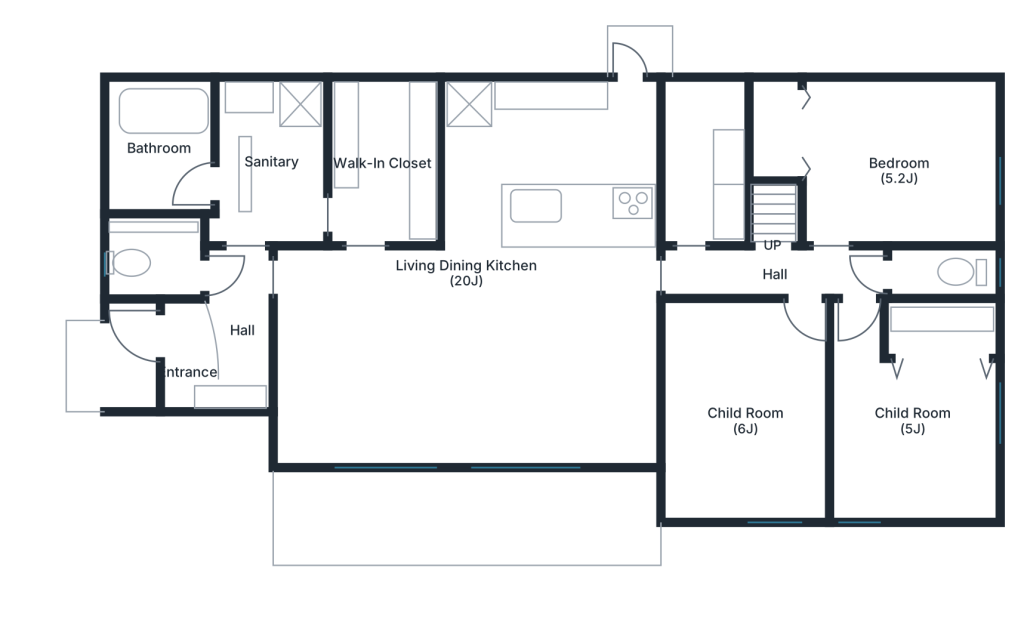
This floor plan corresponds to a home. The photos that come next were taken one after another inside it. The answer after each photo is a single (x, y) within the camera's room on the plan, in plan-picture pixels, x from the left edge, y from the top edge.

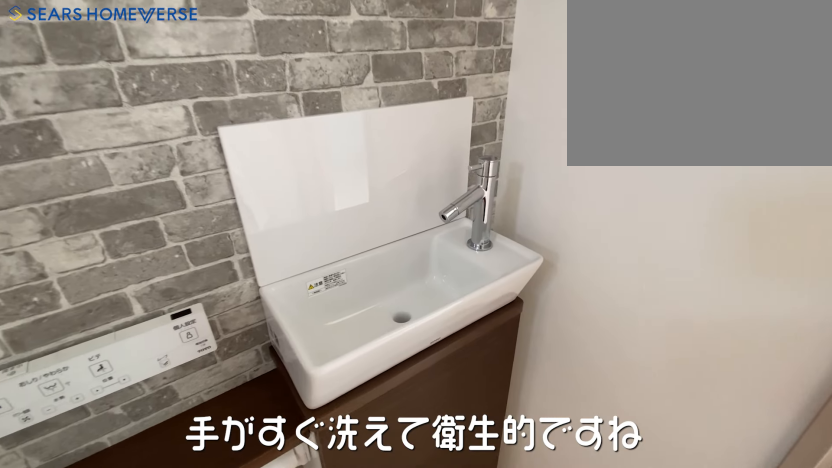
(165, 264)
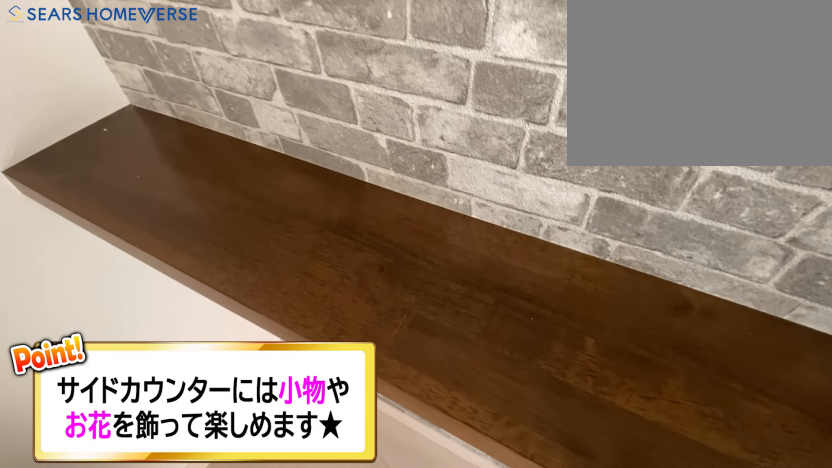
(165, 264)
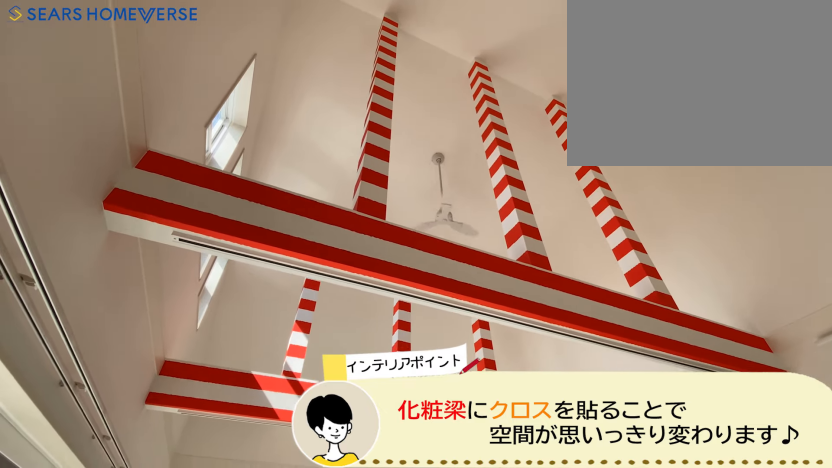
(469, 354)
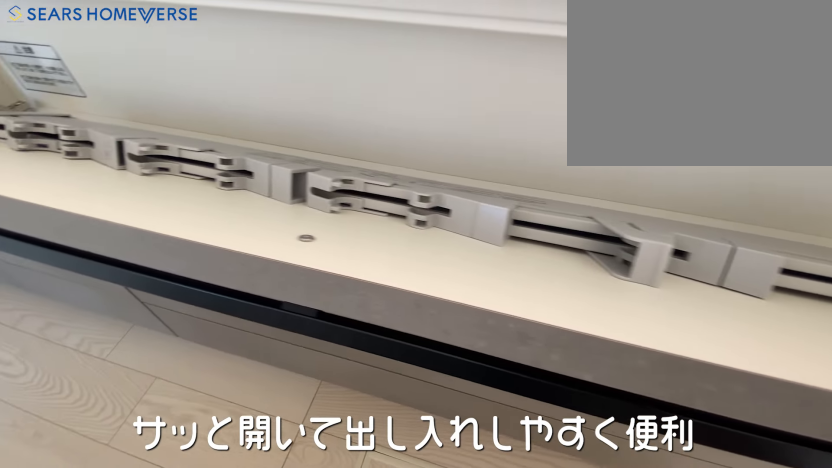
(564, 151)
